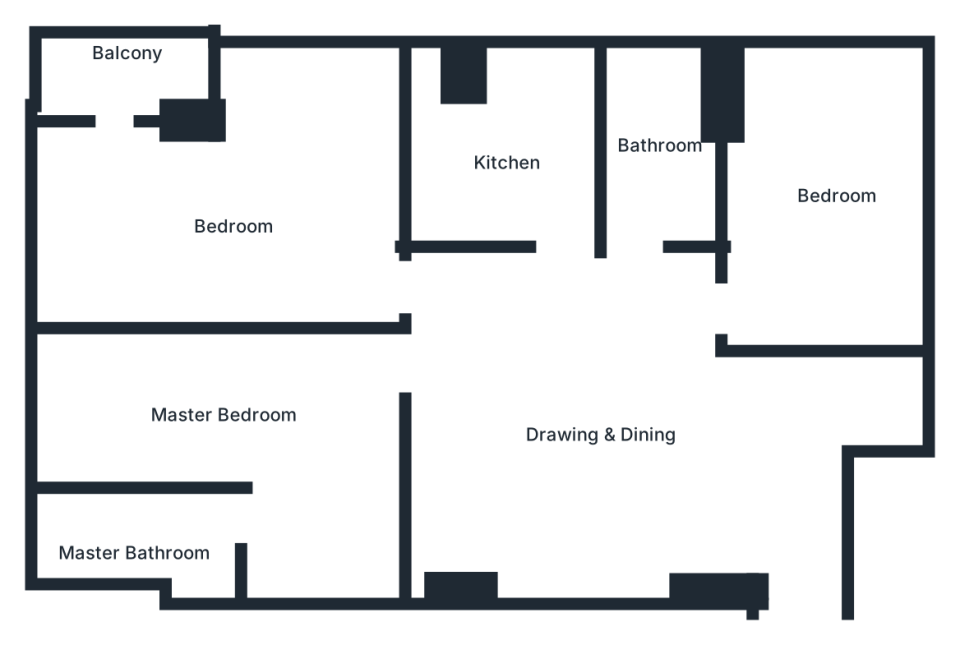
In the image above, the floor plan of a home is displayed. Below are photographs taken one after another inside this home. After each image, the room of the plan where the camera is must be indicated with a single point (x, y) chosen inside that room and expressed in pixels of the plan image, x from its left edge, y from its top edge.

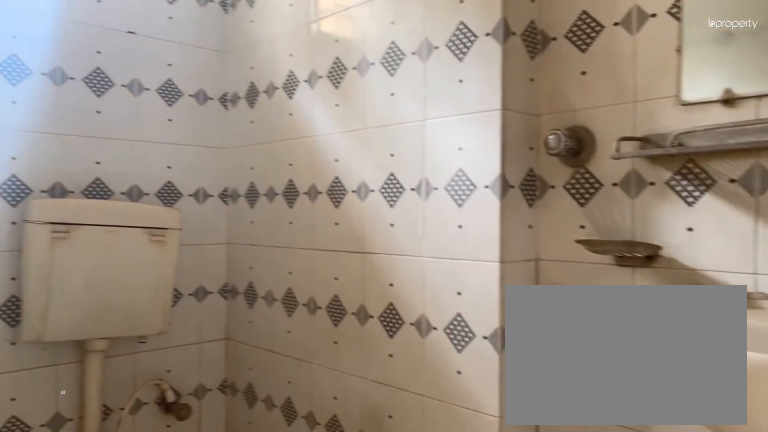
(677, 120)
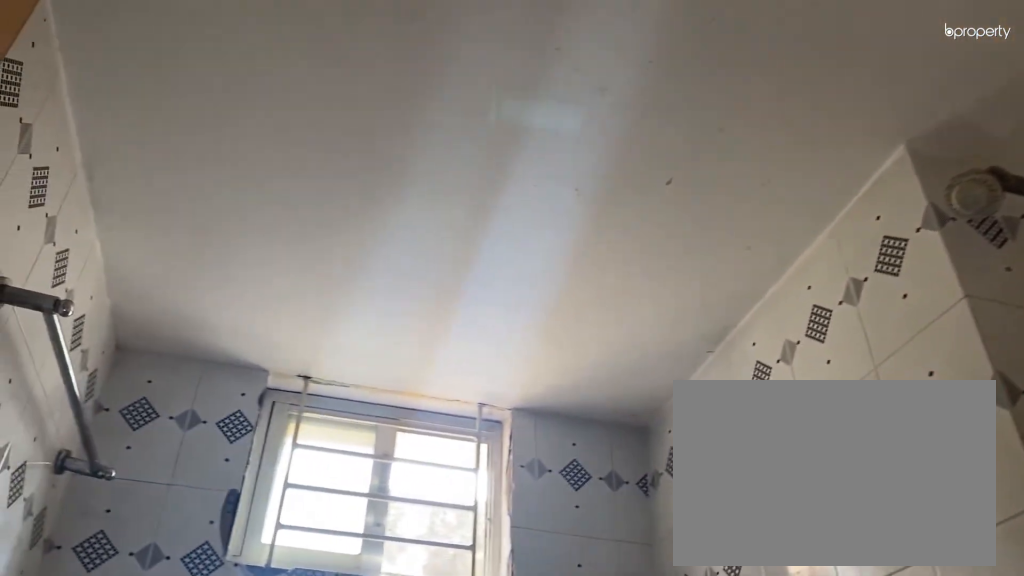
(677, 120)
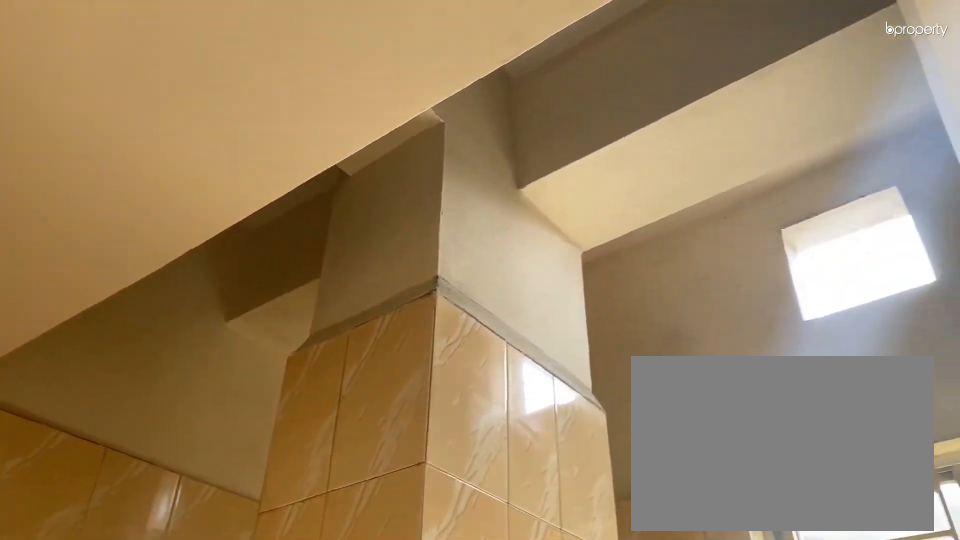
(511, 146)
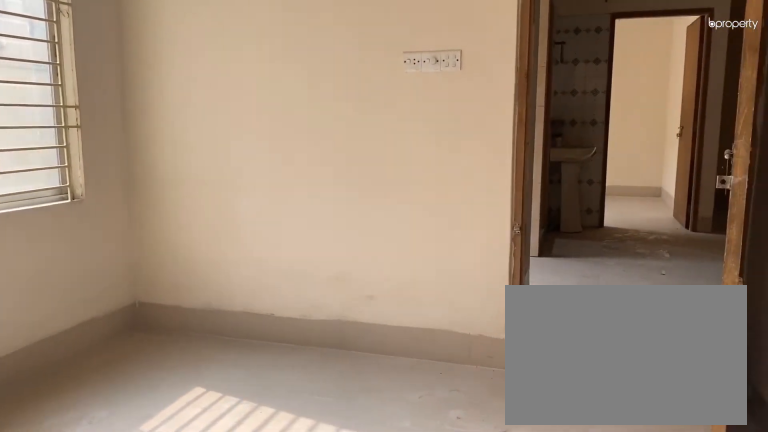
(230, 235)
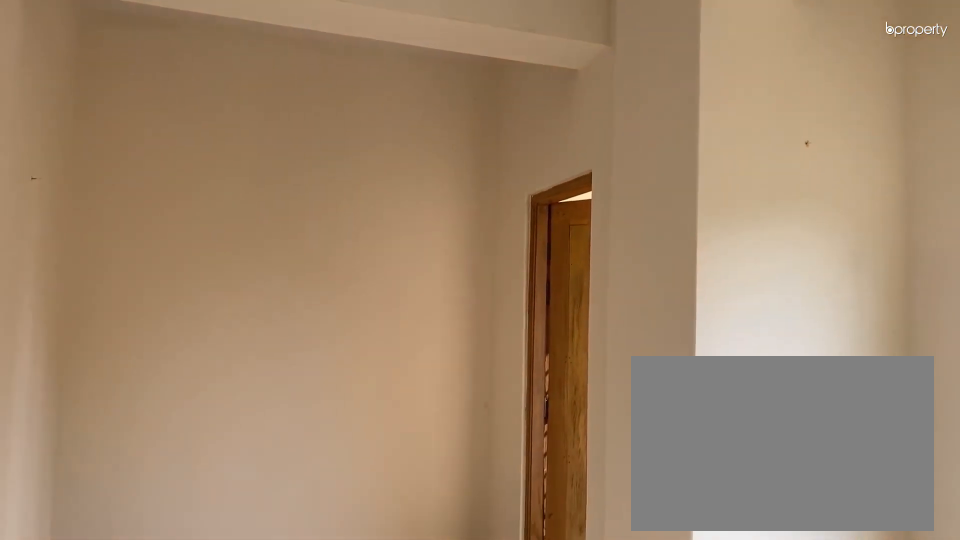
(230, 235)
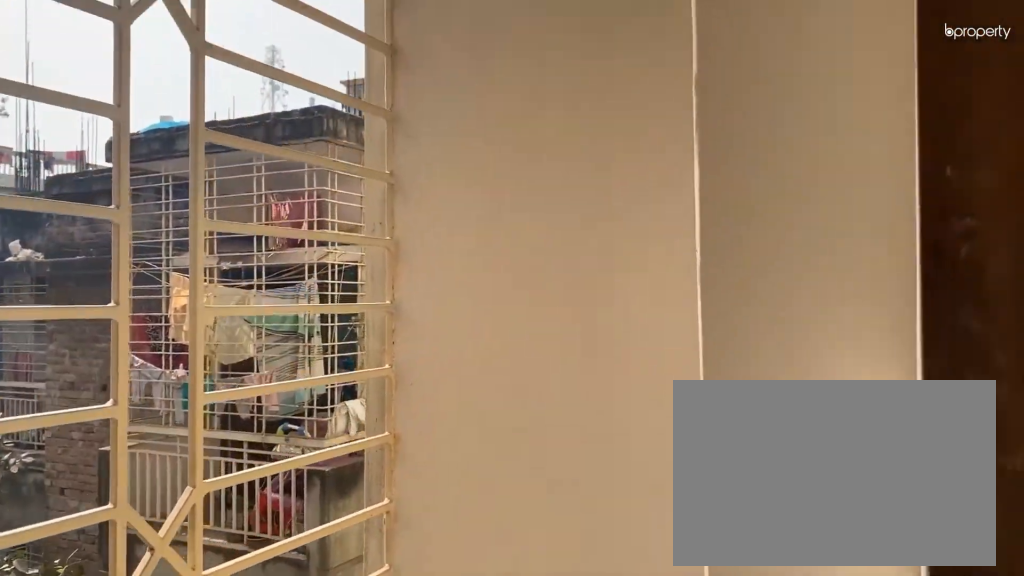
(122, 73)
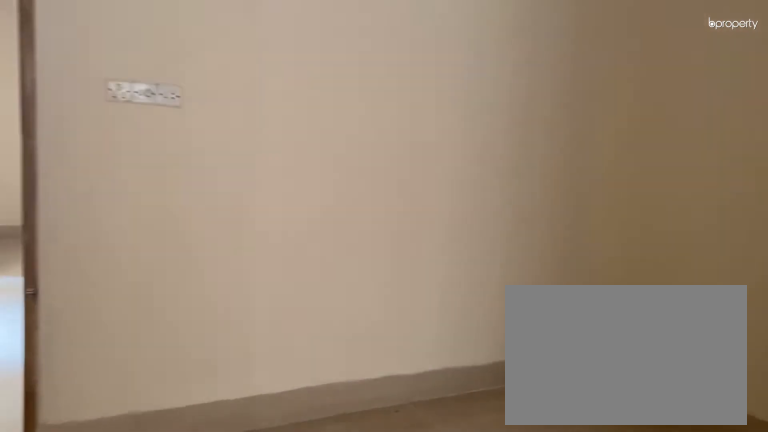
(295, 442)
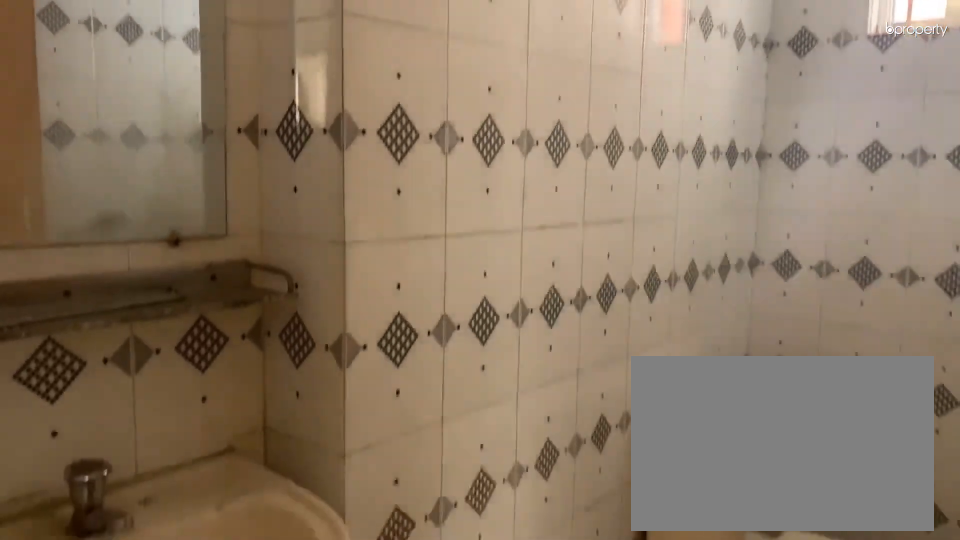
(147, 528)
